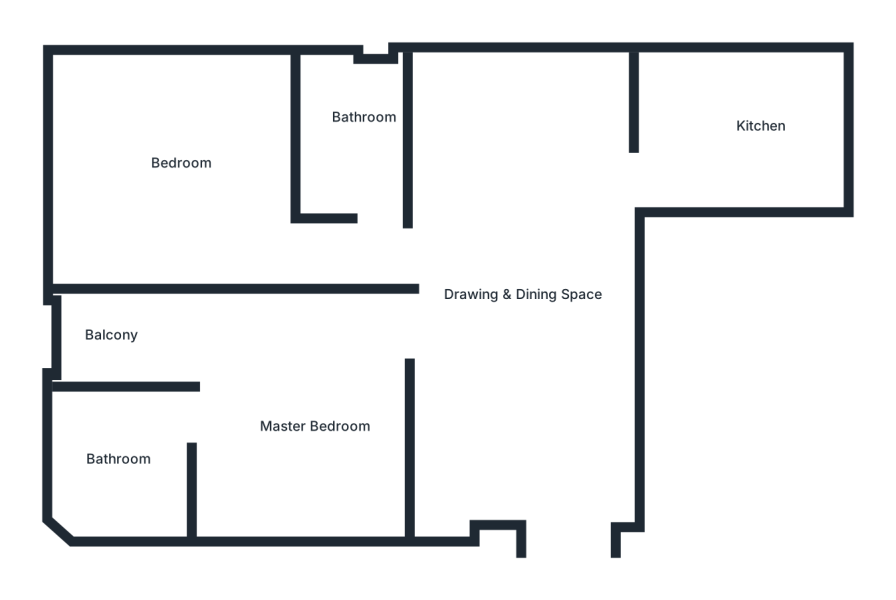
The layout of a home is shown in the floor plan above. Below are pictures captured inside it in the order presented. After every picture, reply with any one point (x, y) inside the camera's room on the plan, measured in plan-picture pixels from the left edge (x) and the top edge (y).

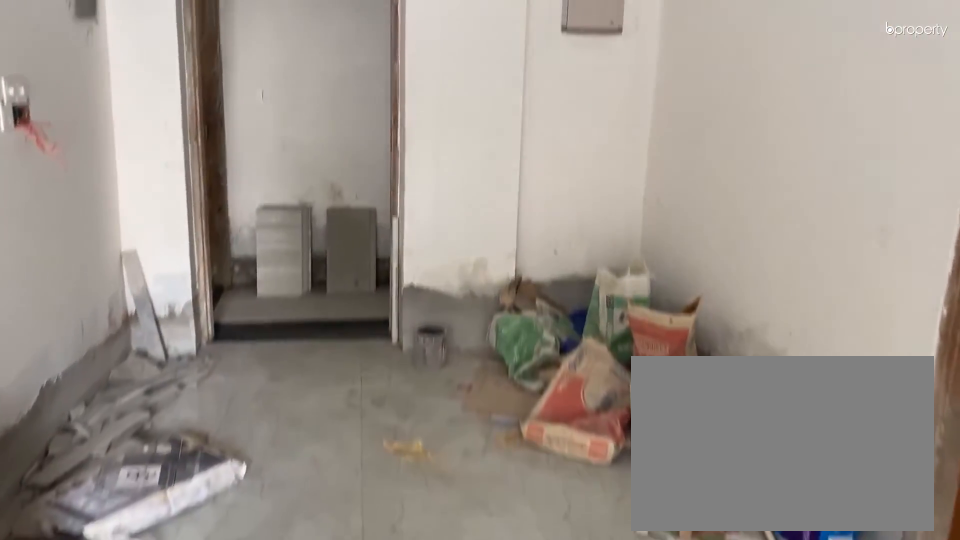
(532, 334)
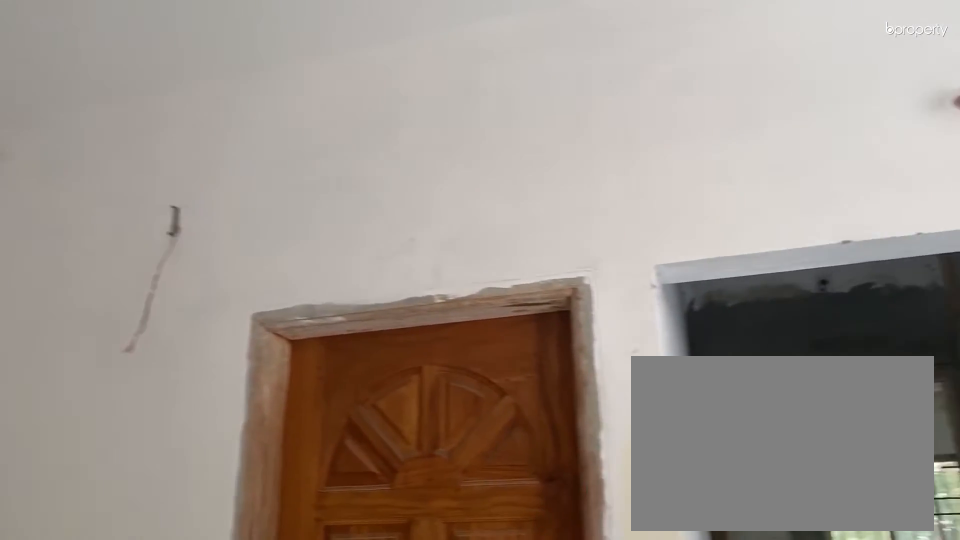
(532, 334)
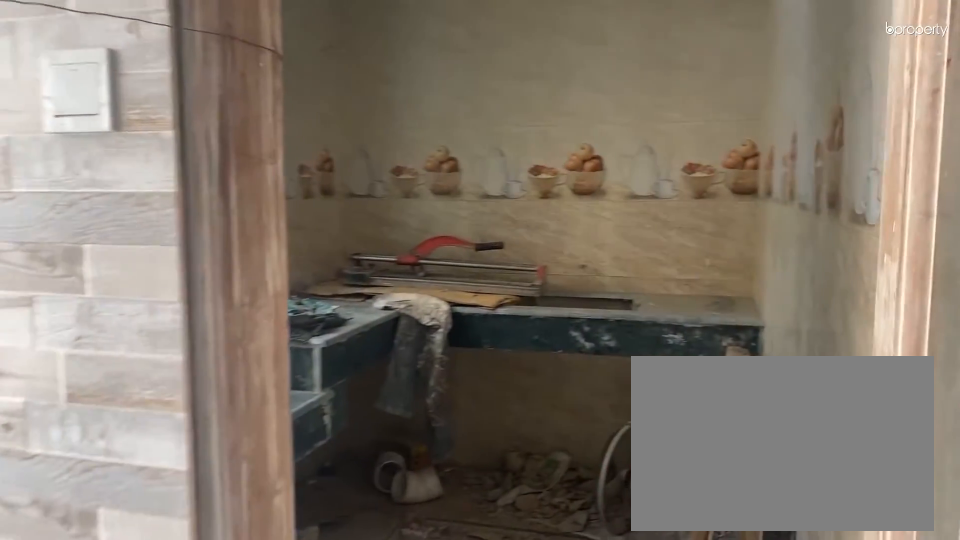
(653, 171)
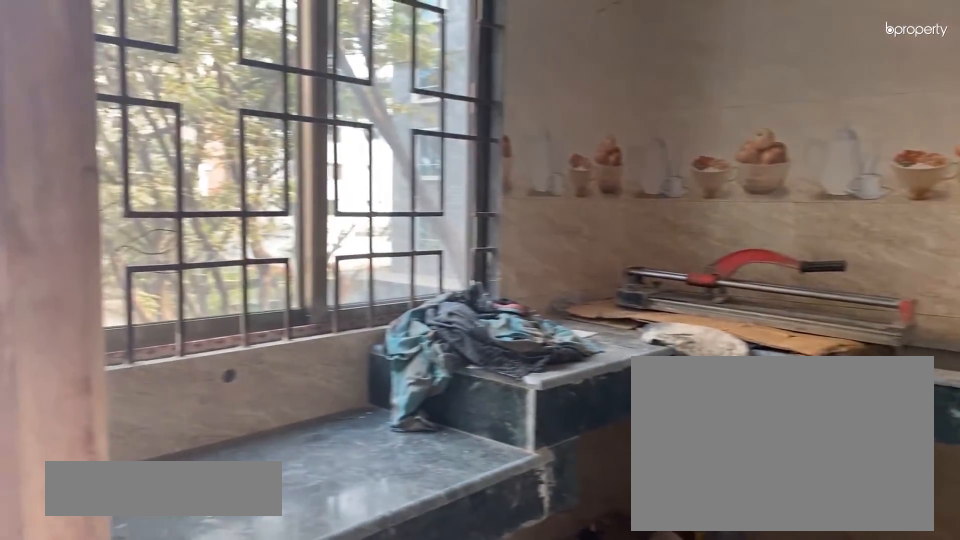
(754, 126)
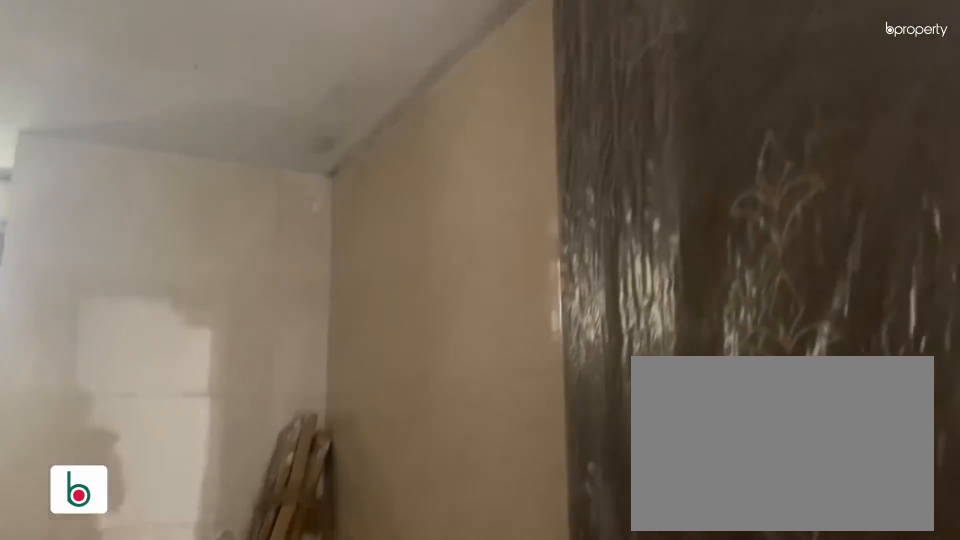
(356, 141)
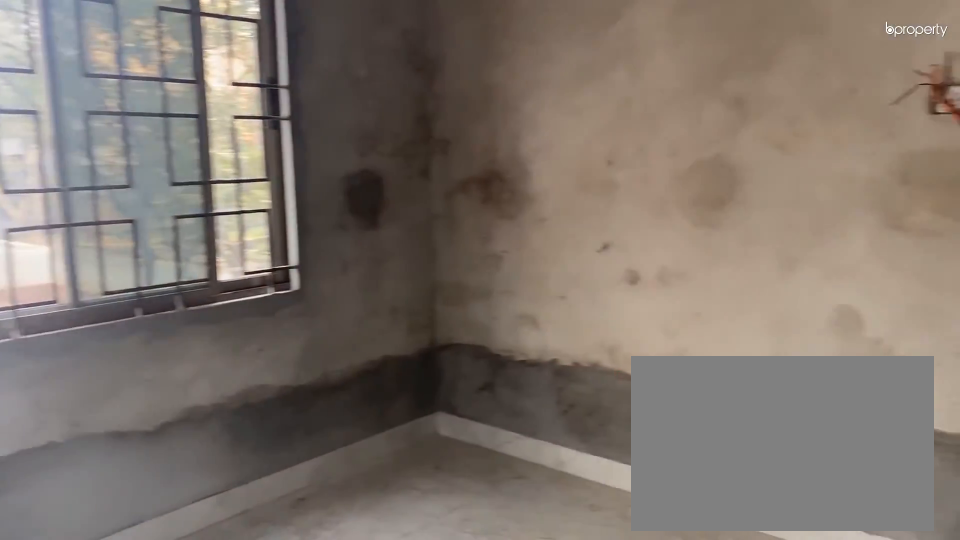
(169, 168)
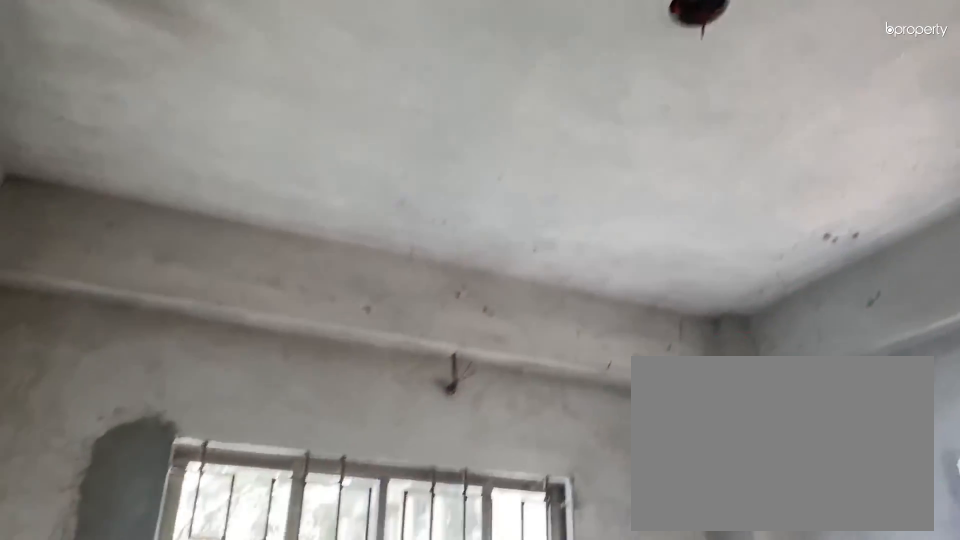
(168, 168)
